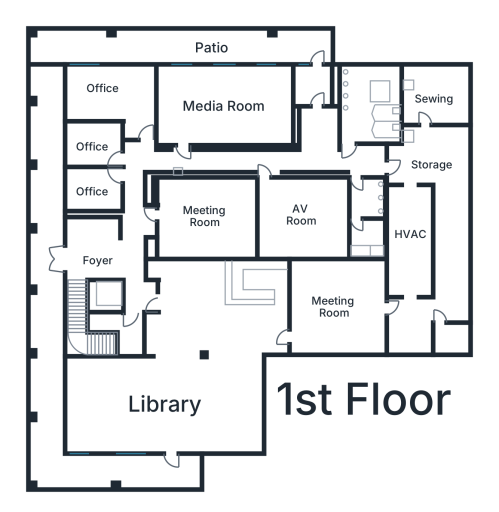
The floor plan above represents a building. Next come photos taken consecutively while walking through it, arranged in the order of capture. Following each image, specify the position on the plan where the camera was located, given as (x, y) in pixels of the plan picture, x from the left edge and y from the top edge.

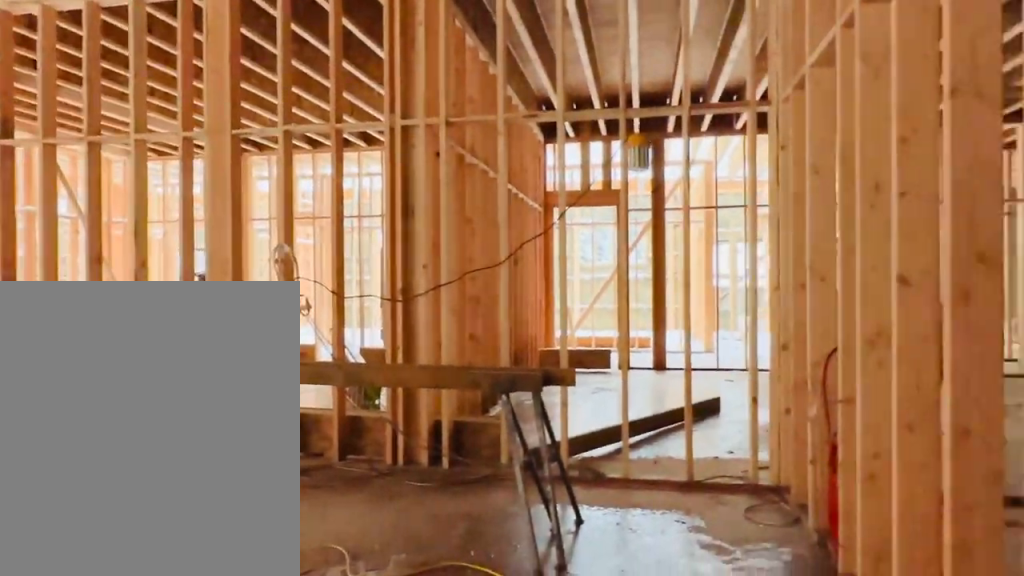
(282, 310)
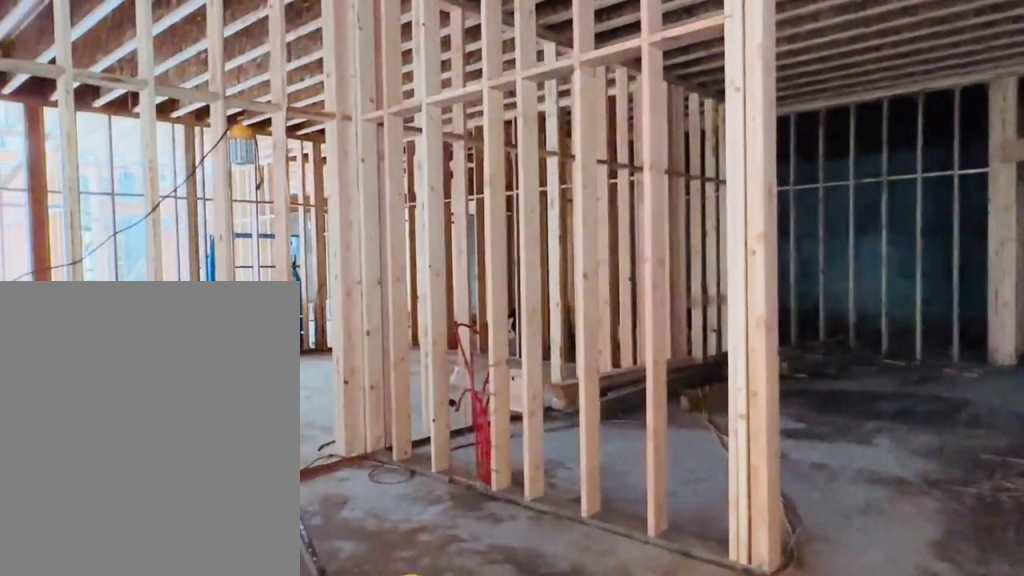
(265, 309)
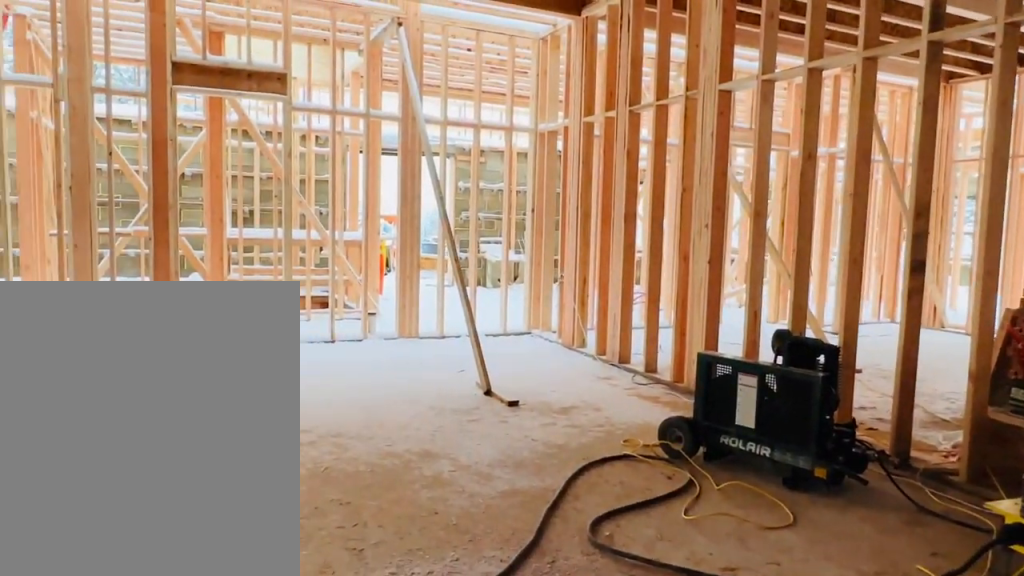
(265, 309)
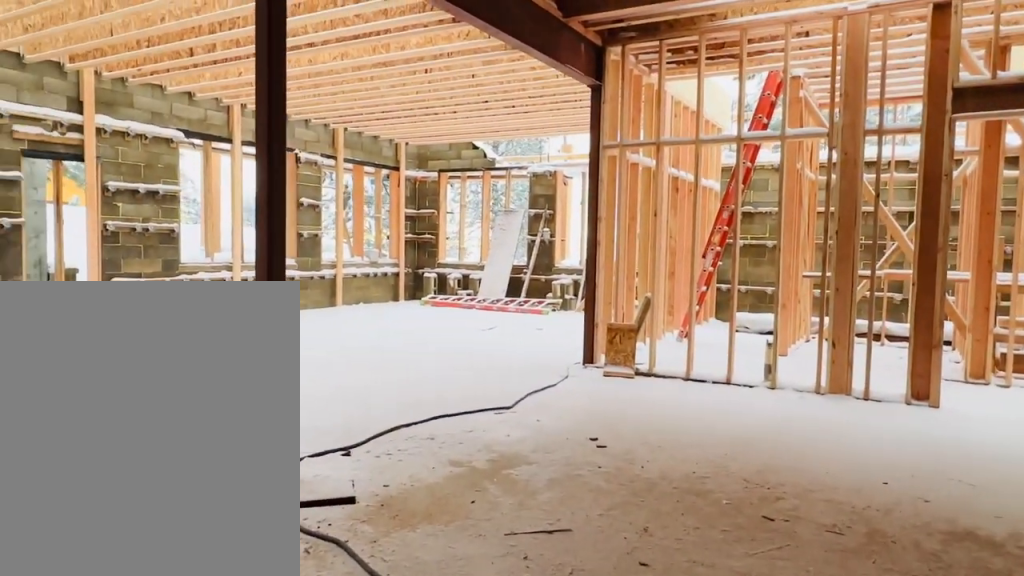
(261, 311)
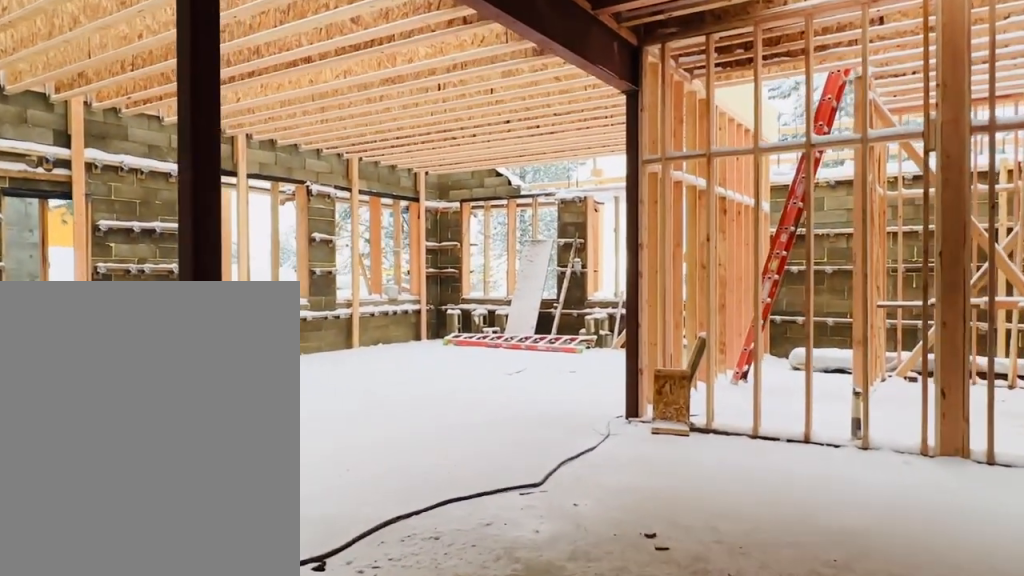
(248, 319)
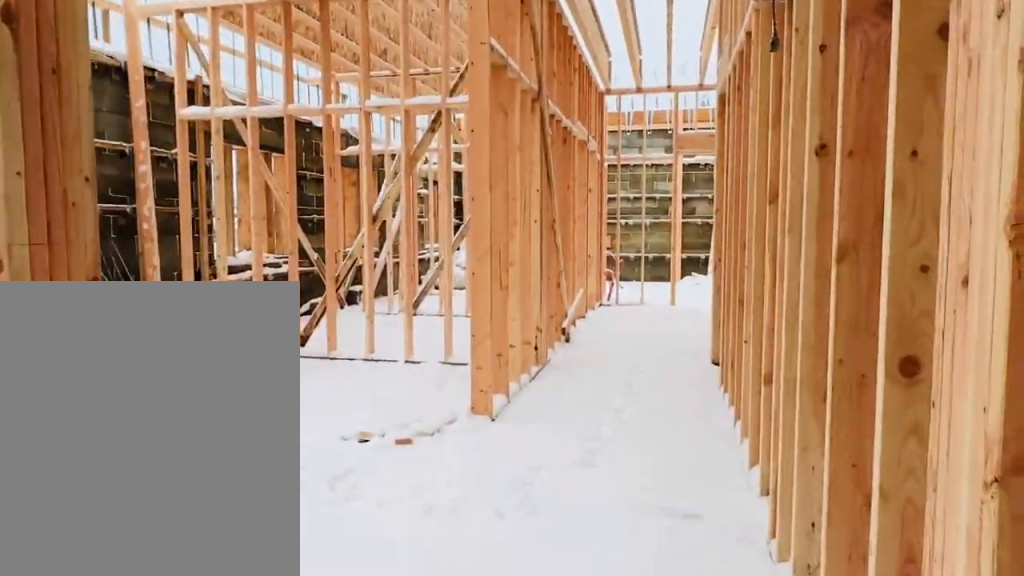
(137, 296)
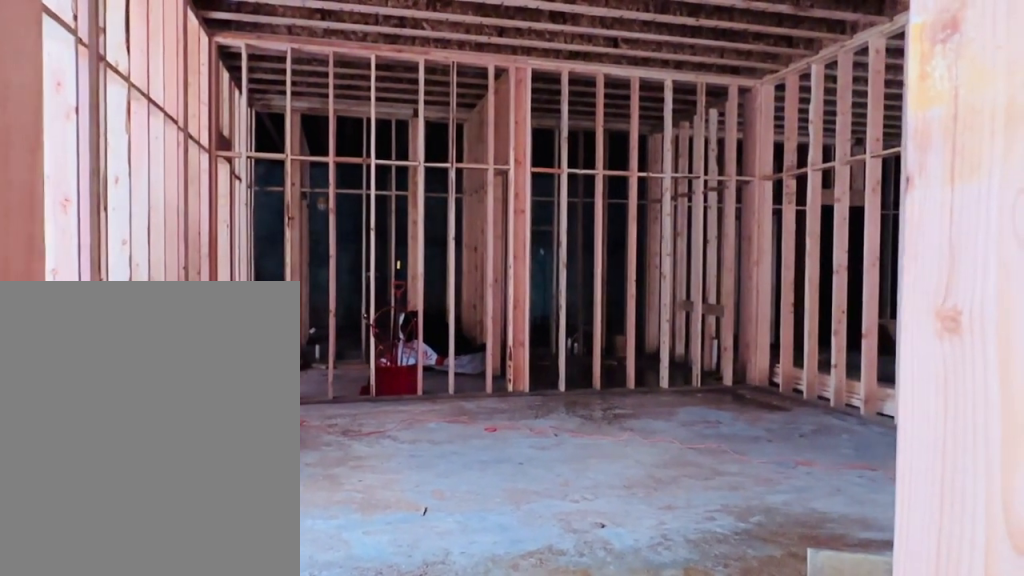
(244, 207)
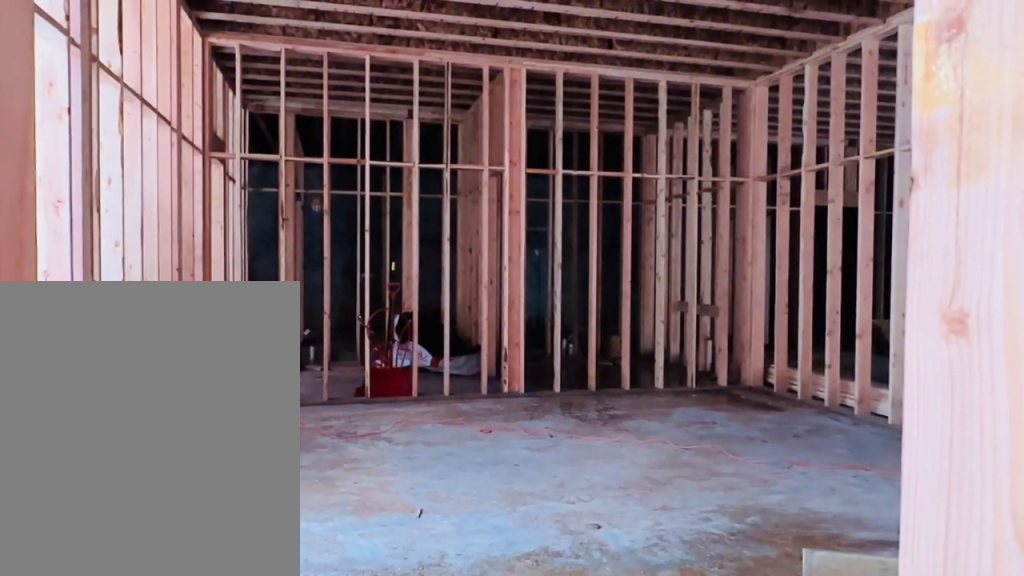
(244, 207)
